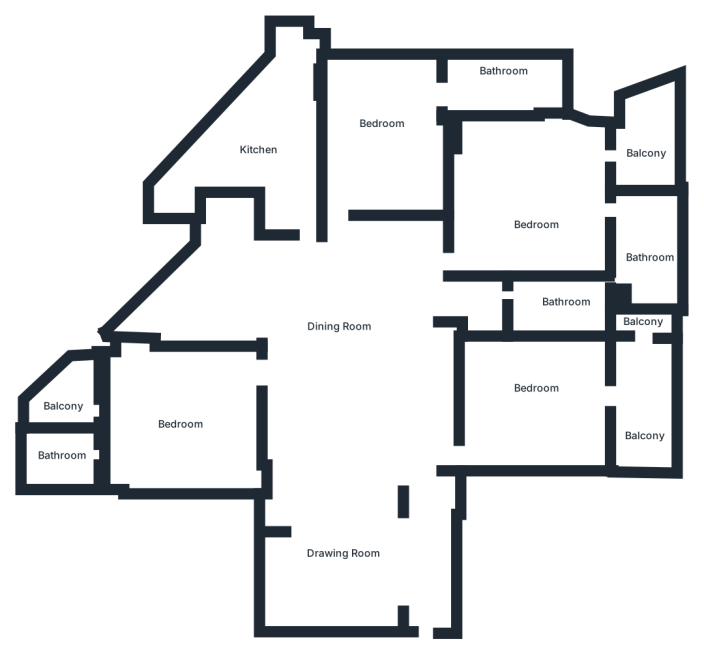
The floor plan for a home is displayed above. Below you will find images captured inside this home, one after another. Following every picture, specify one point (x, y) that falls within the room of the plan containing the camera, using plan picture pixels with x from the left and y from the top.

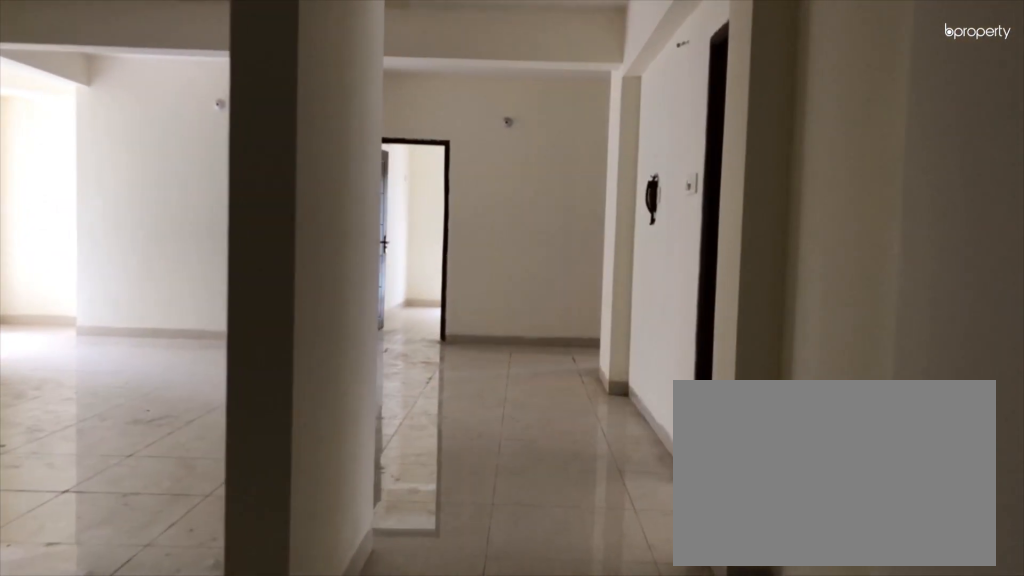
(420, 527)
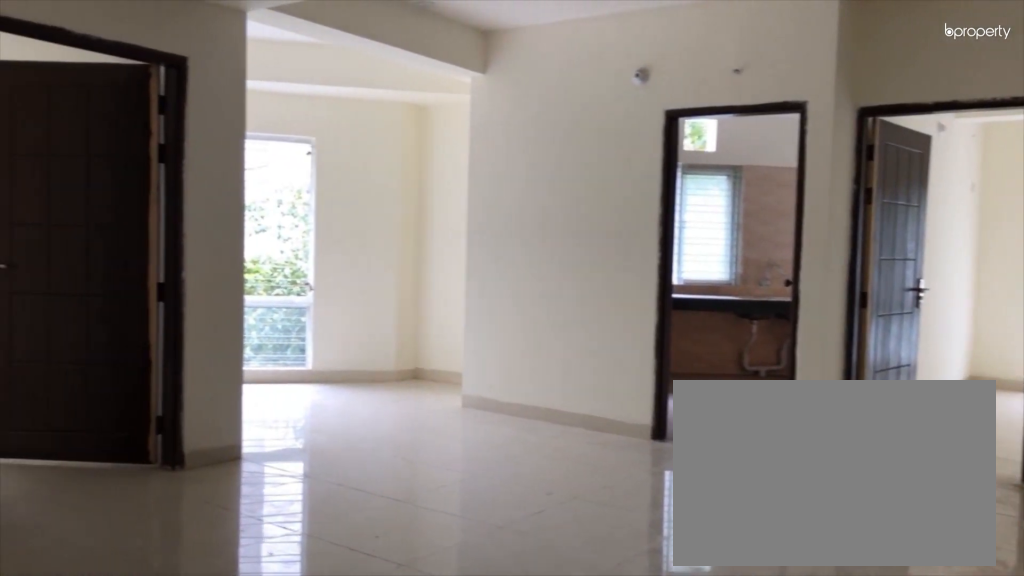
(352, 410)
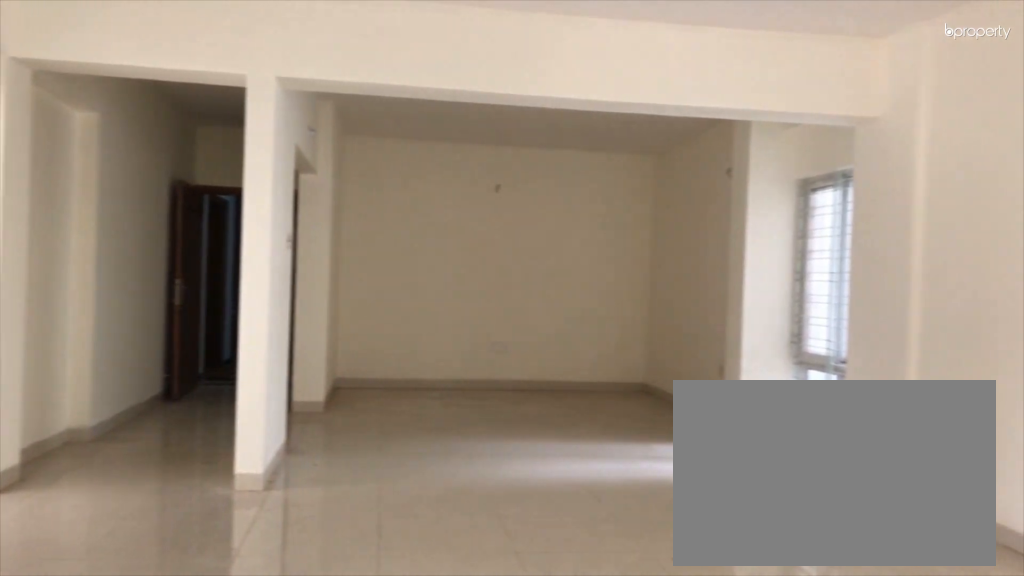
(352, 410)
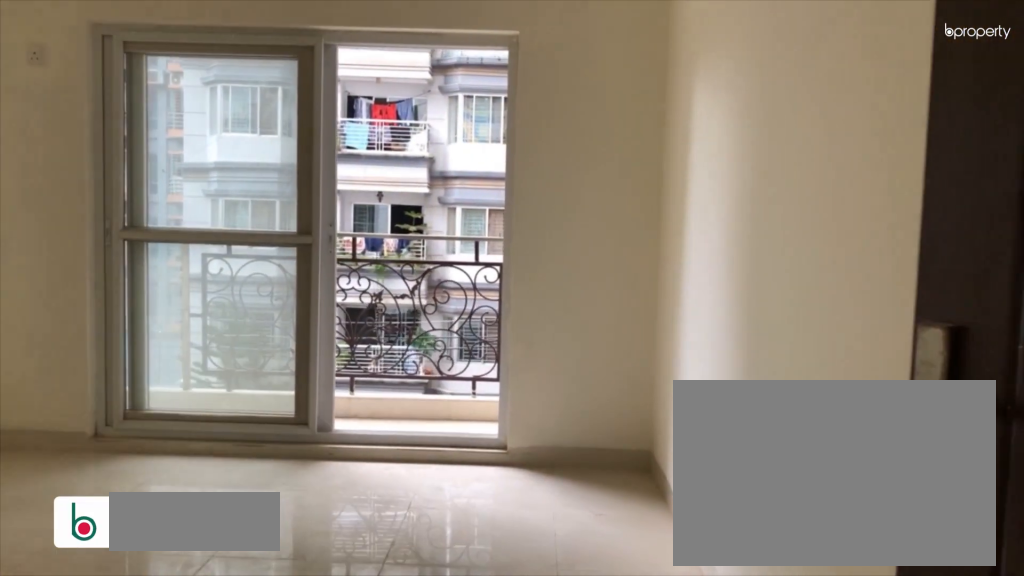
(533, 396)
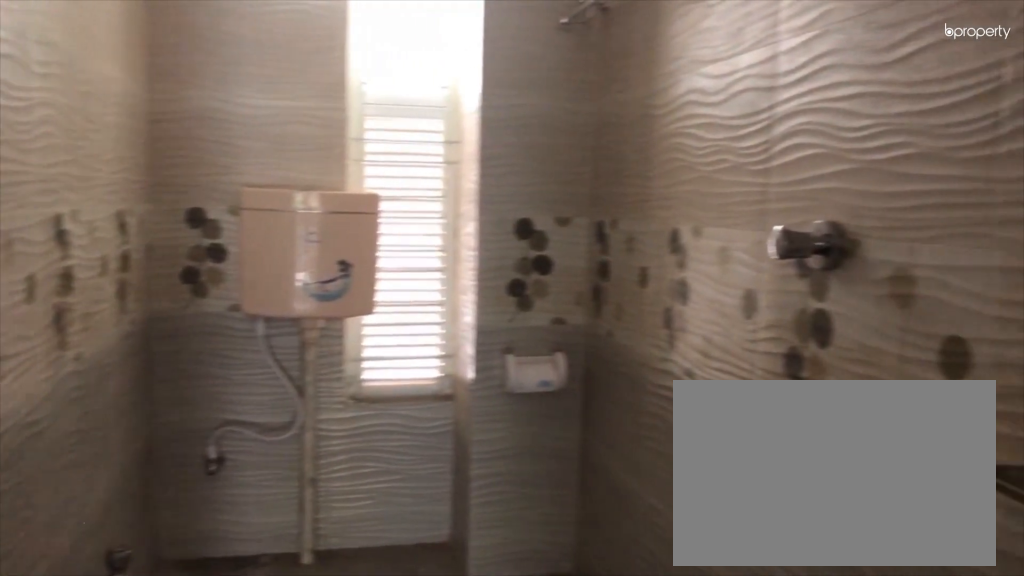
(556, 311)
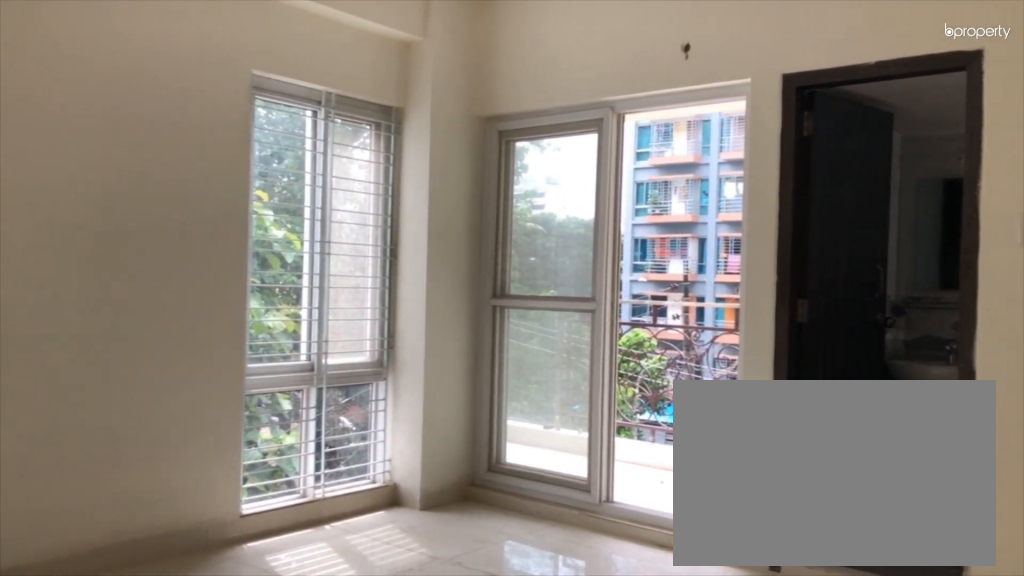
(528, 229)
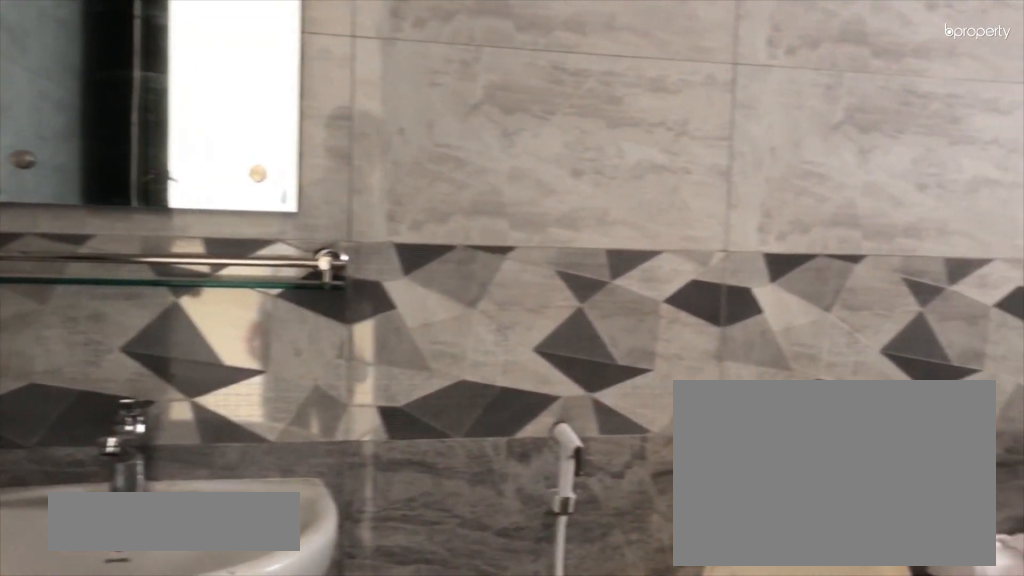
(645, 257)
